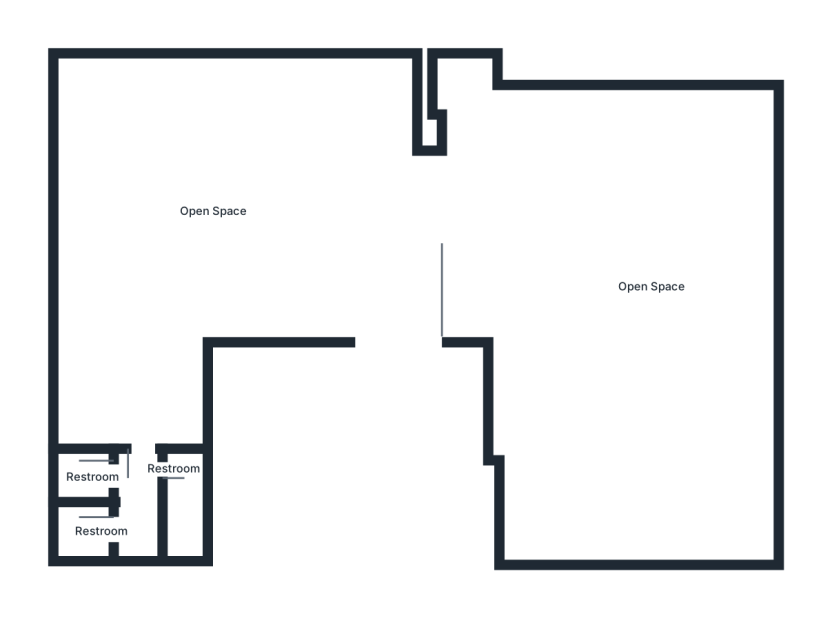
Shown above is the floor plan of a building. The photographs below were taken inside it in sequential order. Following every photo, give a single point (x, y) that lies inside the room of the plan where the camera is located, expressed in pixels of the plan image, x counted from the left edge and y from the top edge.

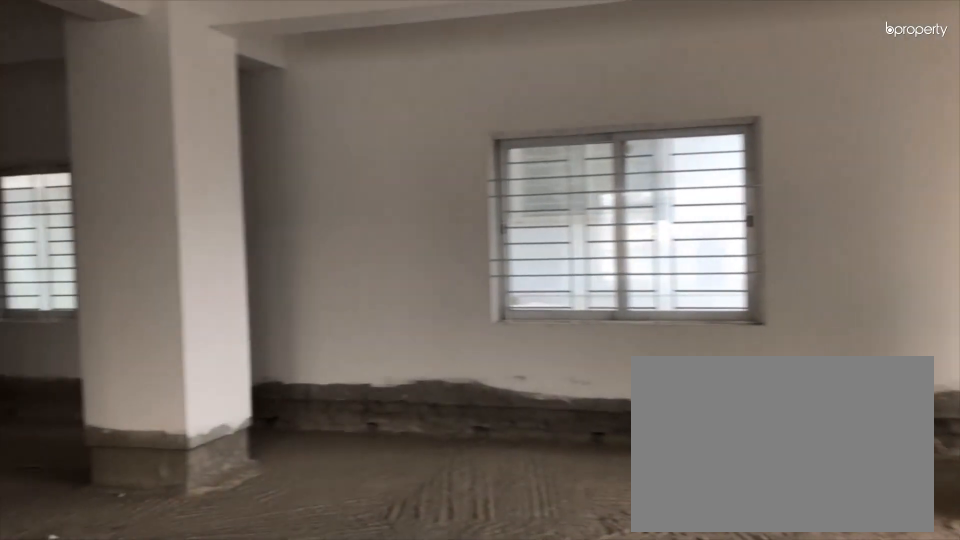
(208, 214)
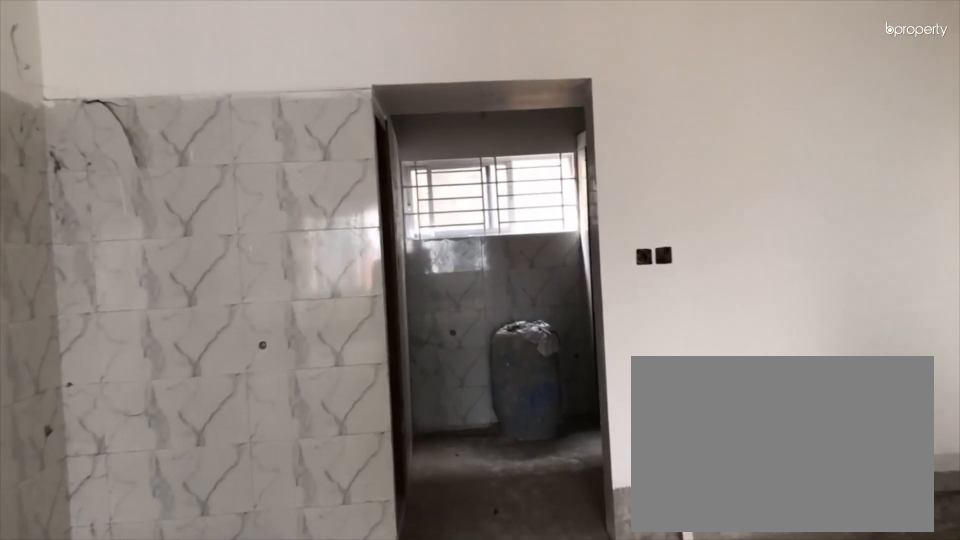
(139, 331)
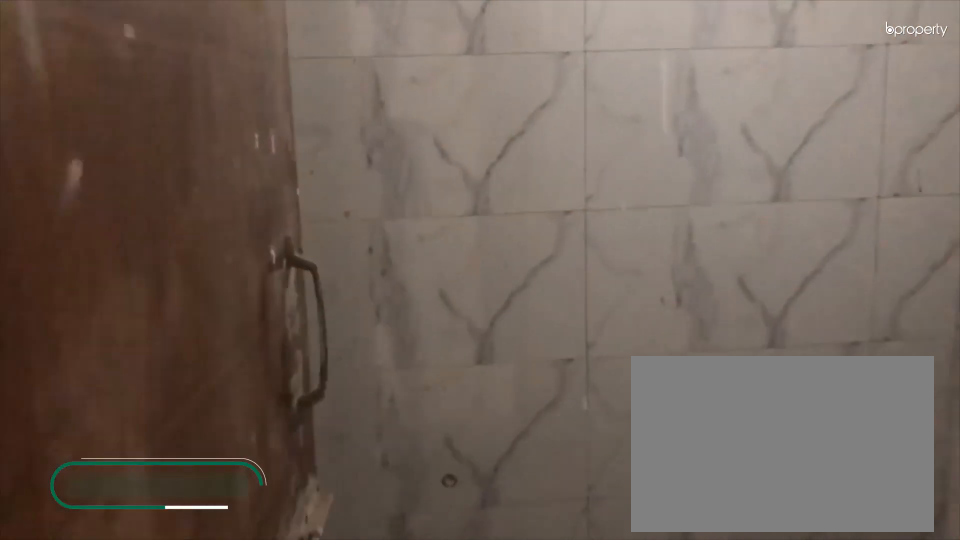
(140, 467)
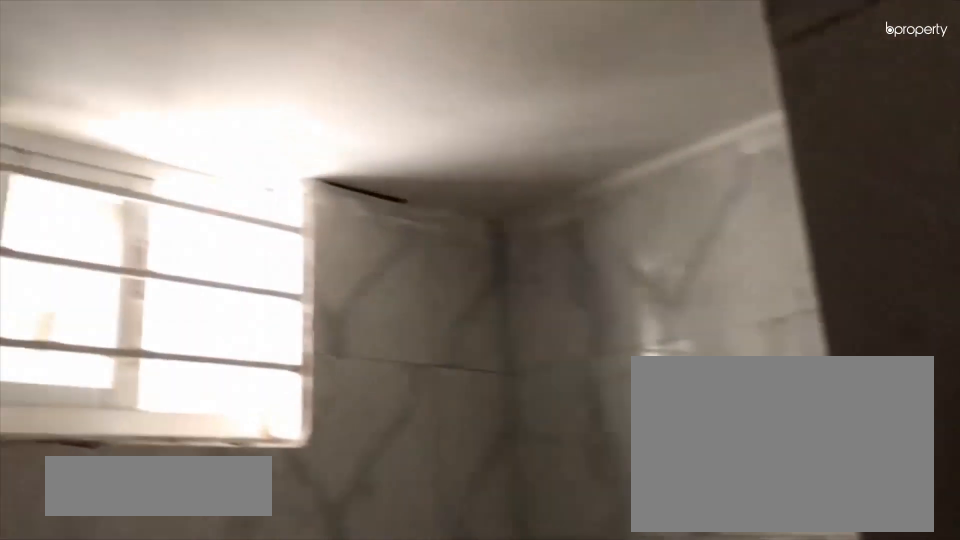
(140, 467)
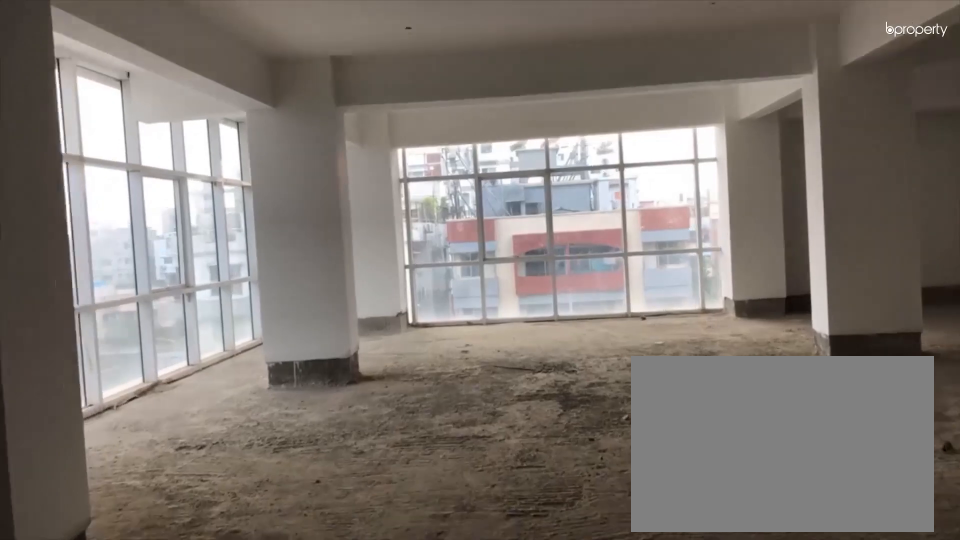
(604, 257)
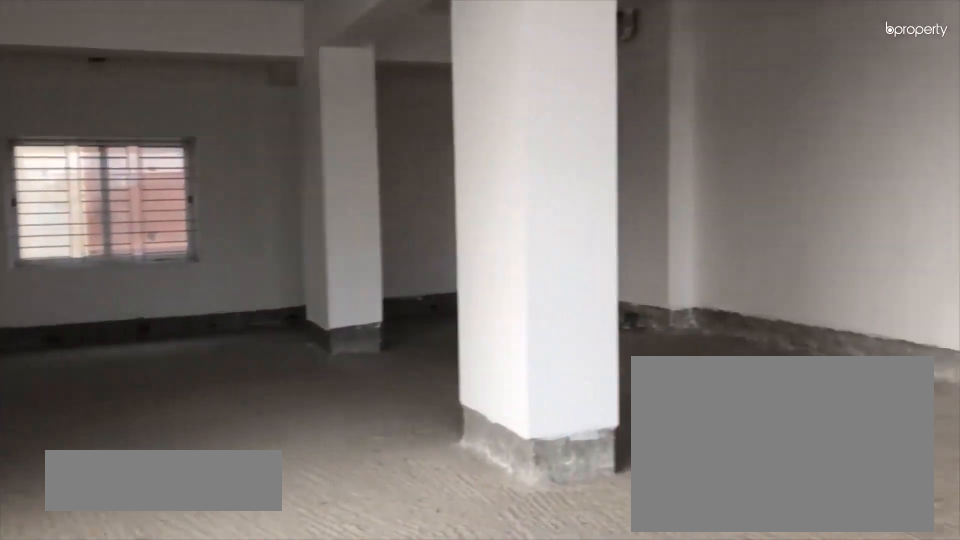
(604, 257)
